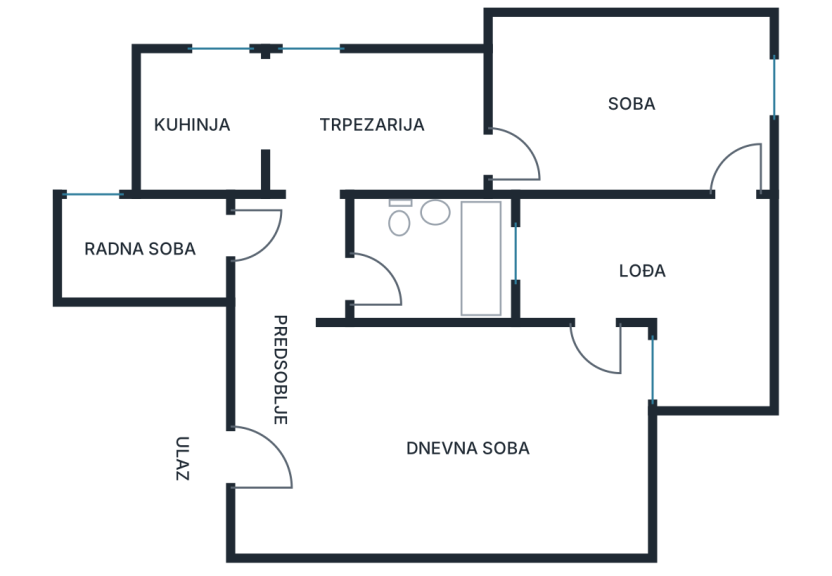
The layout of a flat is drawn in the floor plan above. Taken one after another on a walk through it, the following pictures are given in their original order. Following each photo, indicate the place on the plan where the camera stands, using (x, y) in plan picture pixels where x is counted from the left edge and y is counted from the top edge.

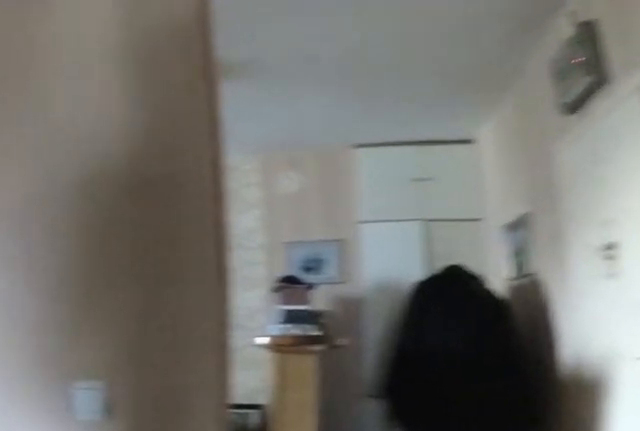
(298, 252)
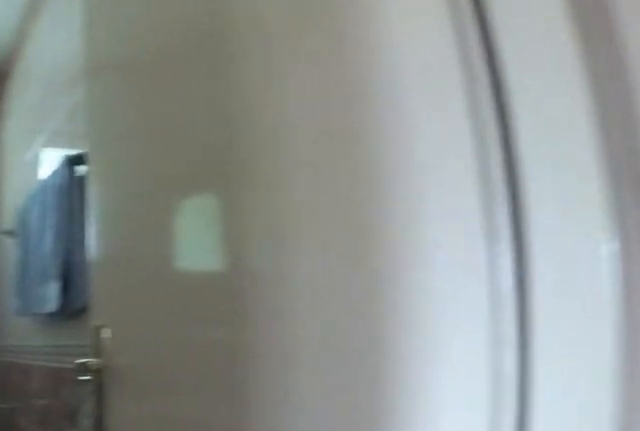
(316, 282)
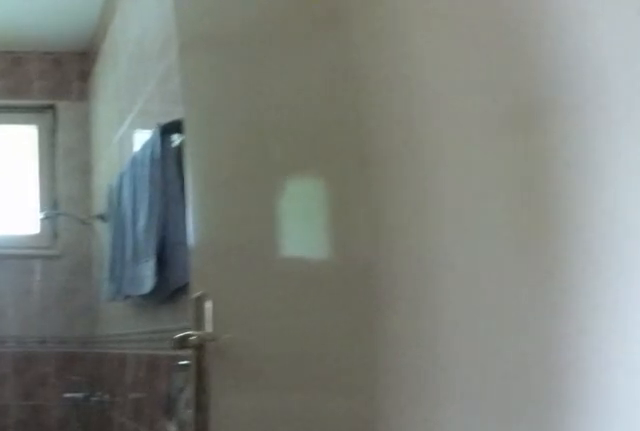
(326, 288)
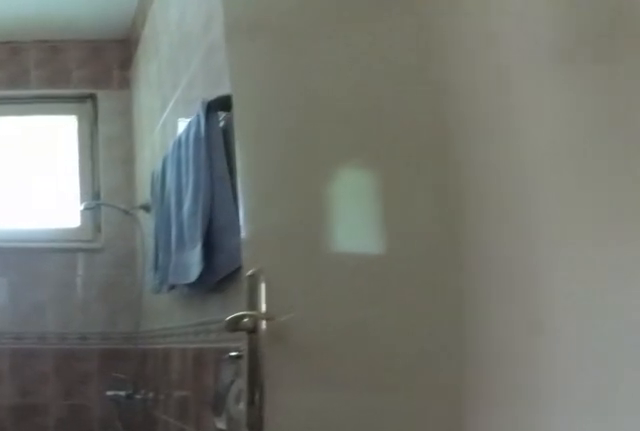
(337, 292)
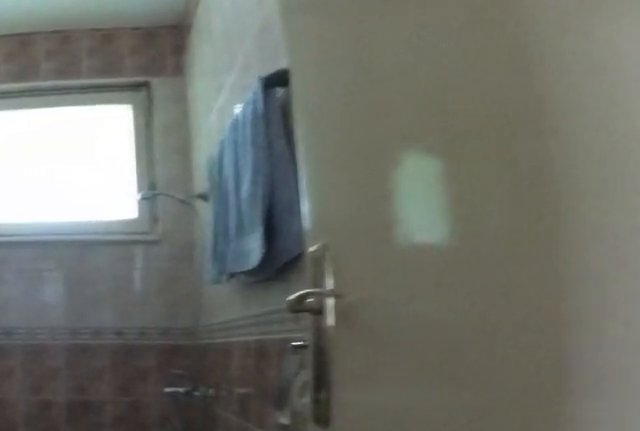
(349, 291)
